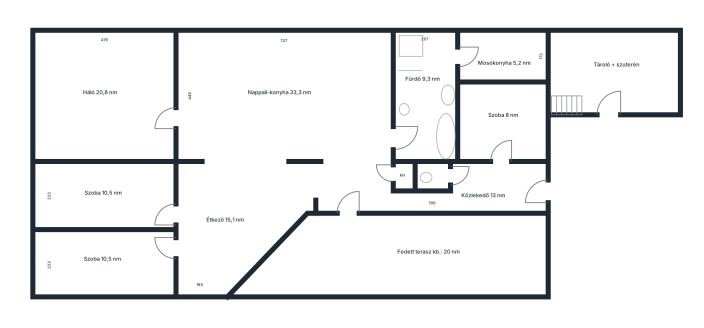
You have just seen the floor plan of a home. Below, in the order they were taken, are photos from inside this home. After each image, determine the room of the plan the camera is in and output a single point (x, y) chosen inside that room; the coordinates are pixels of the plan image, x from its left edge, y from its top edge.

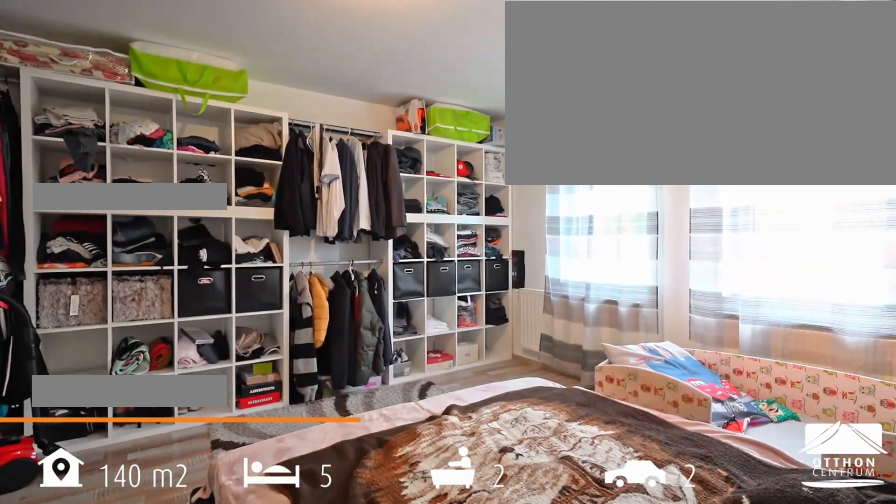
(103, 94)
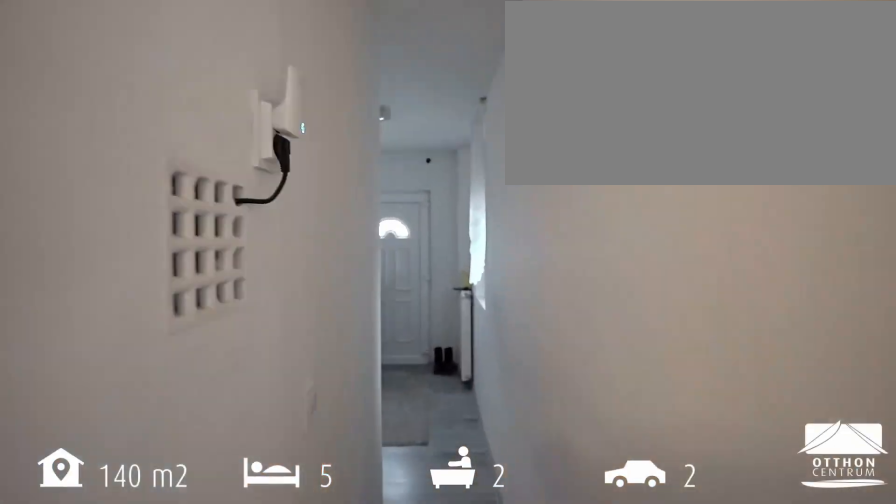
(427, 201)
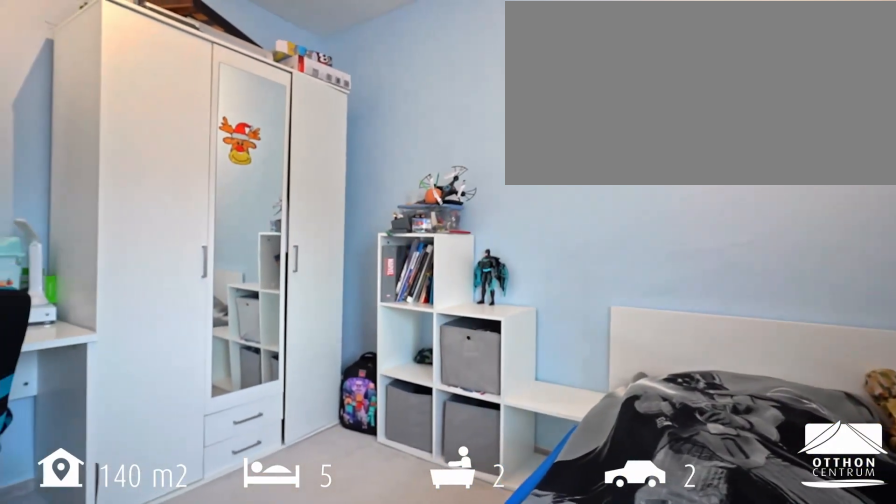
(501, 124)
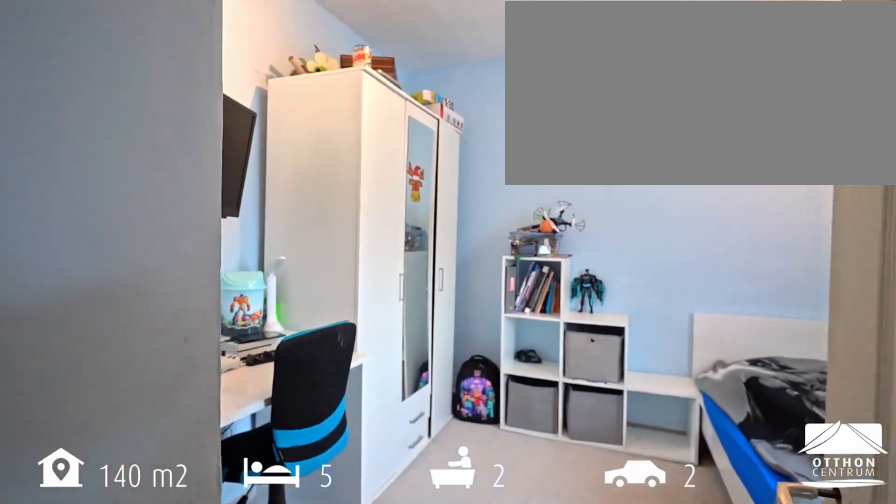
(501, 124)
